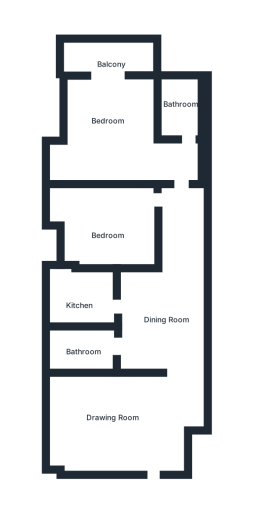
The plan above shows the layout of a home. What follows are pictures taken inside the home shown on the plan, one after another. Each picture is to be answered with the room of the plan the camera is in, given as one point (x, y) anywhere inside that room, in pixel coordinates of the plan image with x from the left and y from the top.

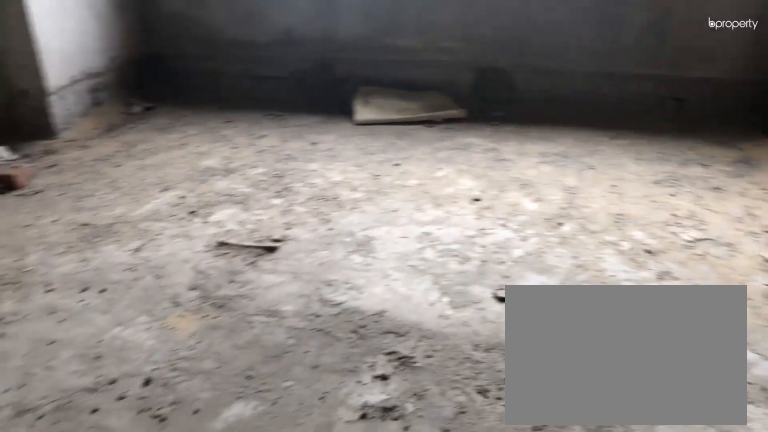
(110, 415)
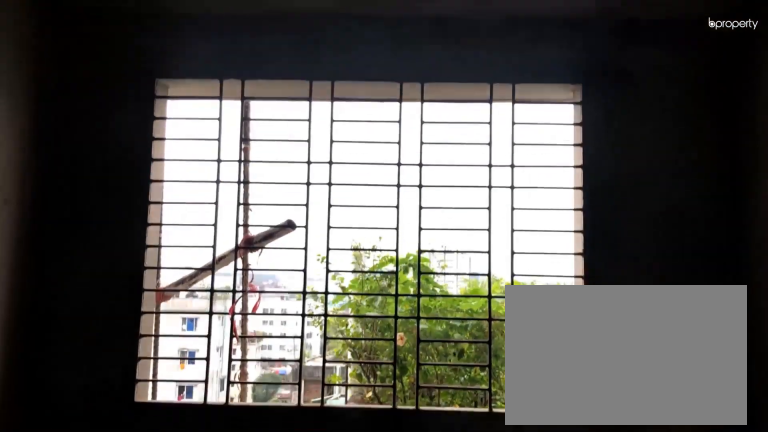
(110, 415)
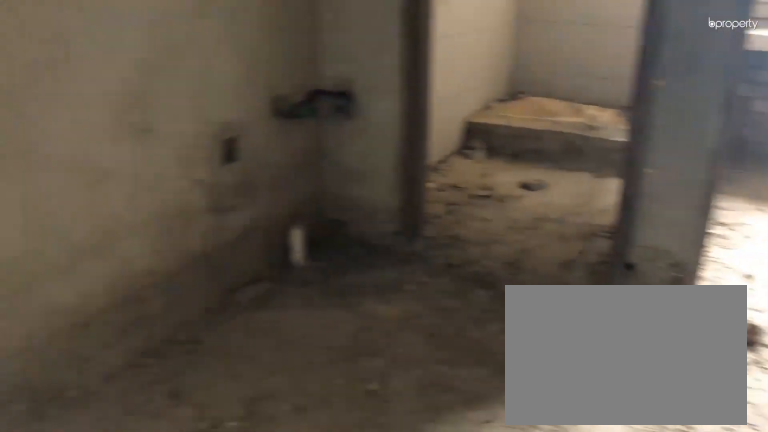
(149, 325)
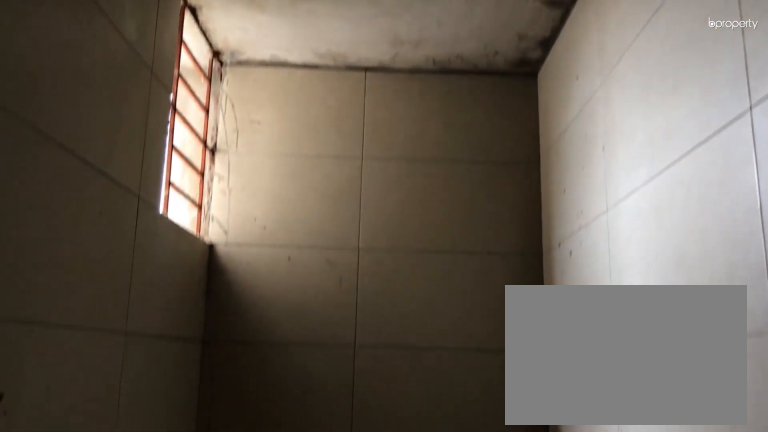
(90, 343)
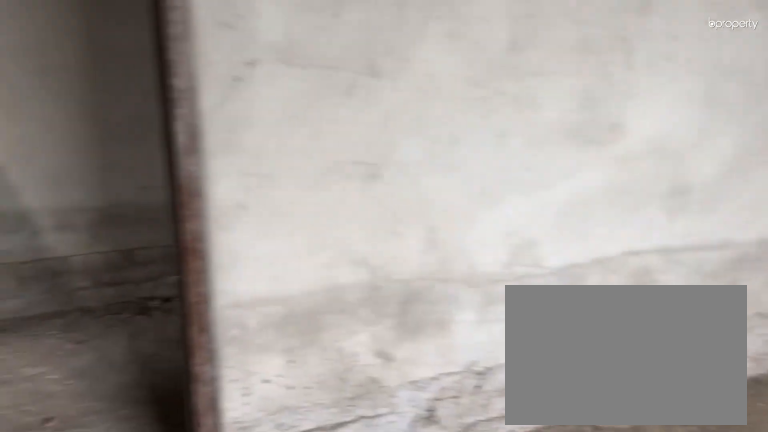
(118, 217)
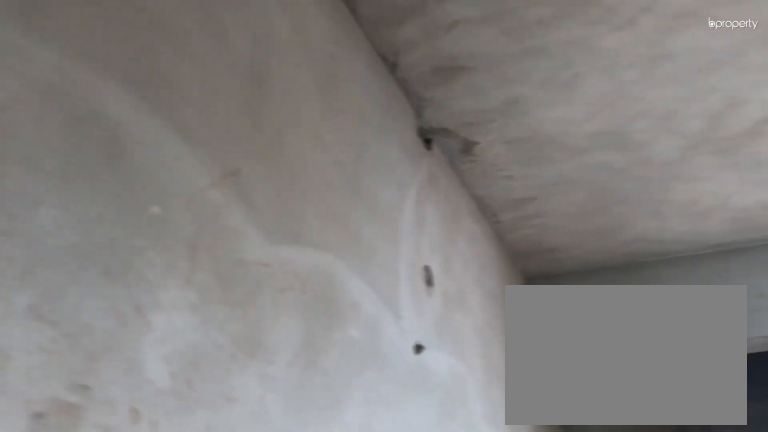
(113, 131)
